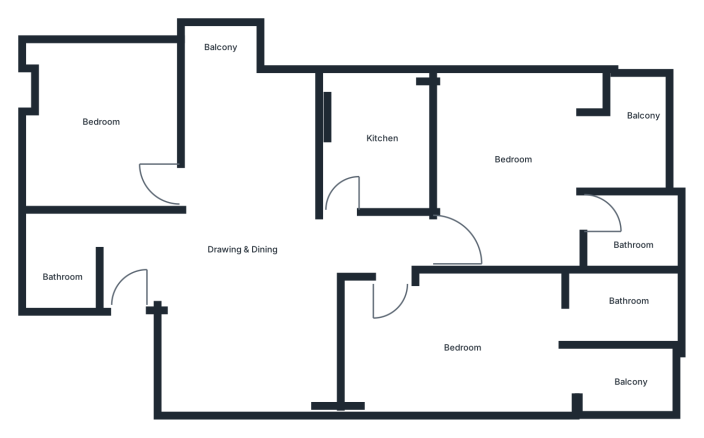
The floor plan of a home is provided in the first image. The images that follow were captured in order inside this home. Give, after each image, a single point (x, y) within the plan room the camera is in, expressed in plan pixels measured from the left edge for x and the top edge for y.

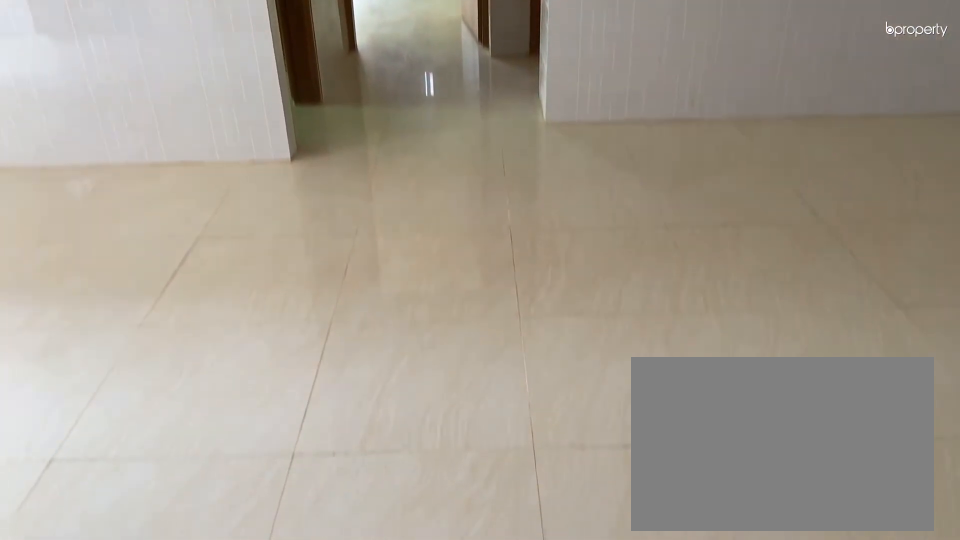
(238, 255)
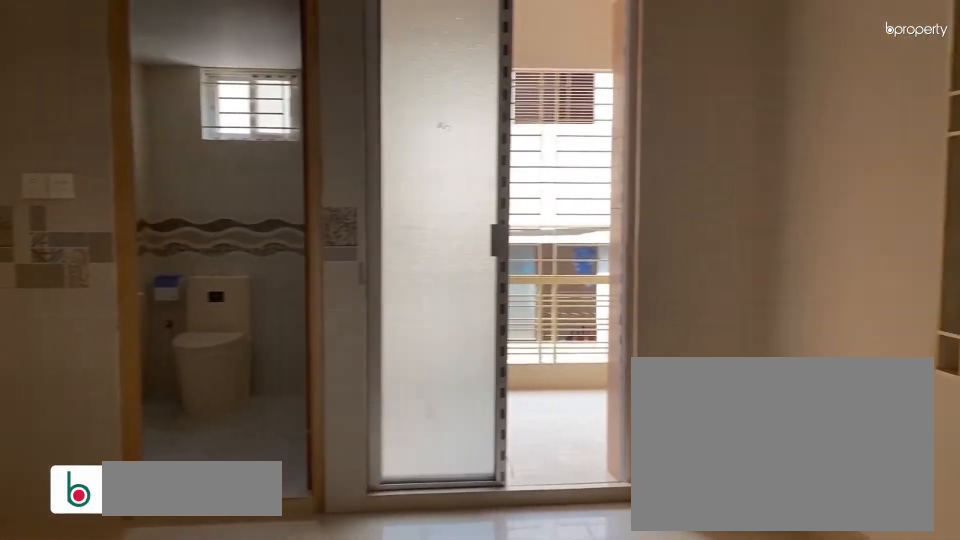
(493, 344)
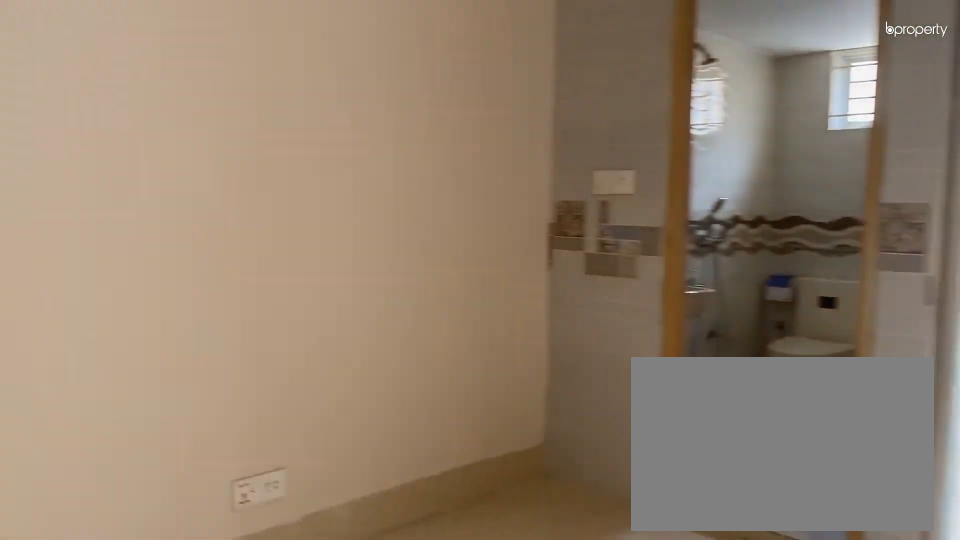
(493, 344)
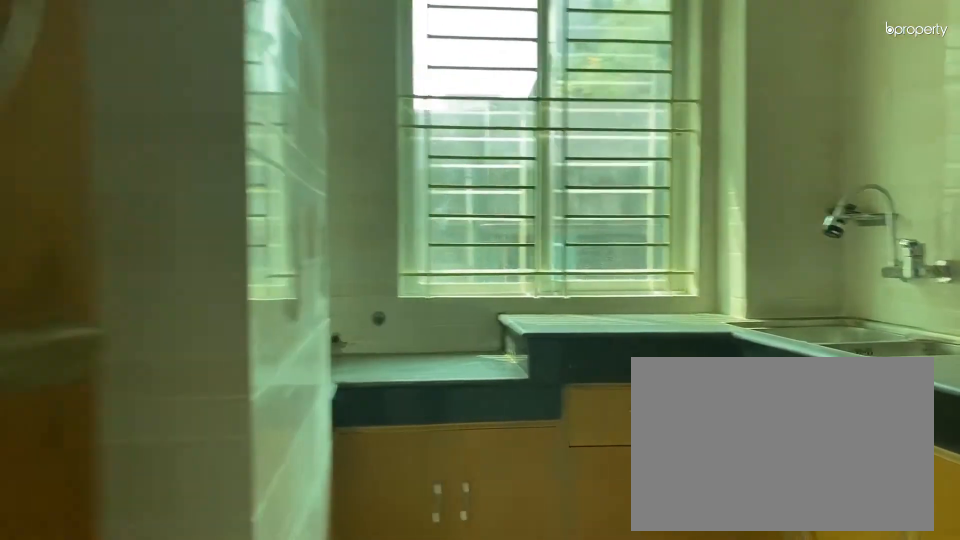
(378, 147)
